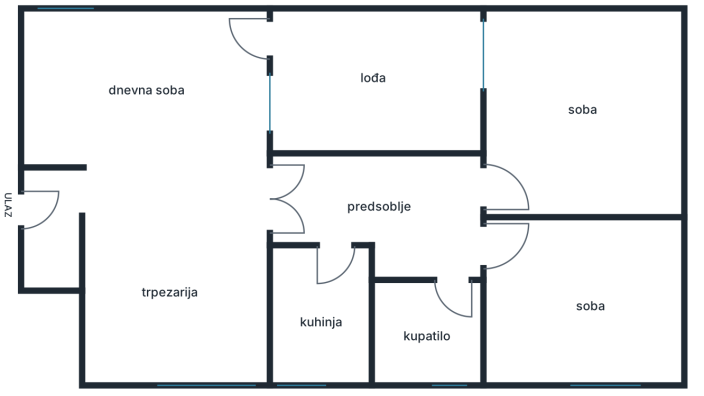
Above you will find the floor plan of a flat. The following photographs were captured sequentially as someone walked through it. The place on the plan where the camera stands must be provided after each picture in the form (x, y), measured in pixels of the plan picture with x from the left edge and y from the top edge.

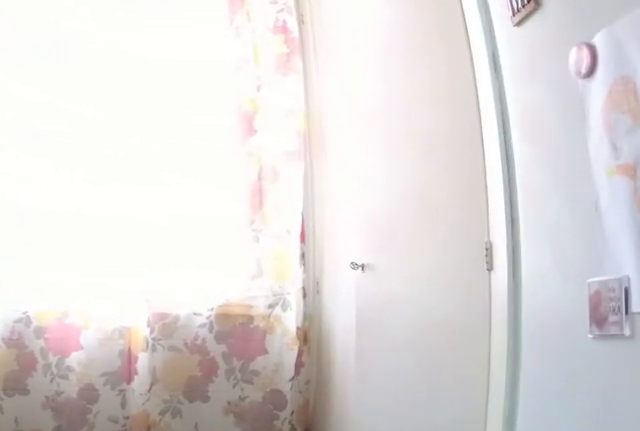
(321, 266)
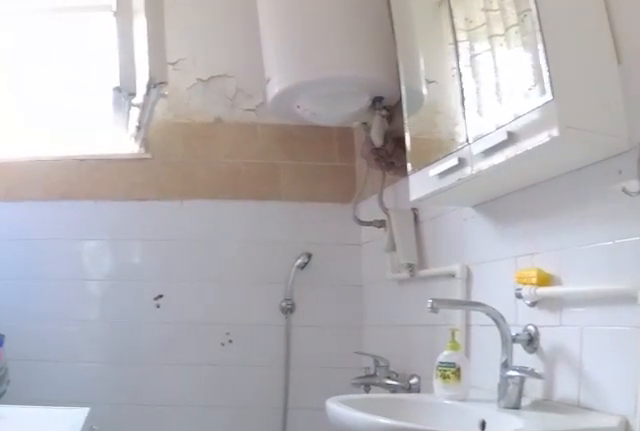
(446, 270)
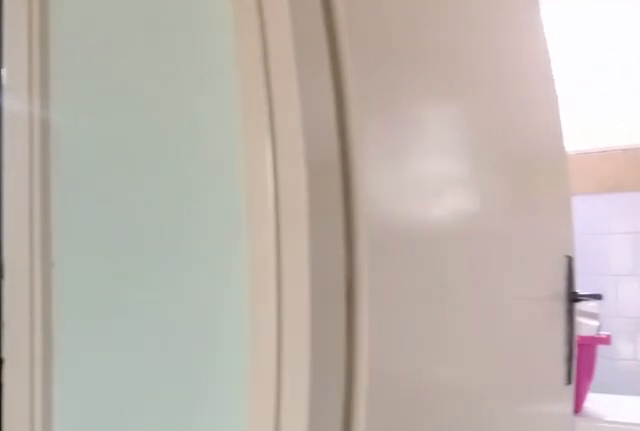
(423, 249)
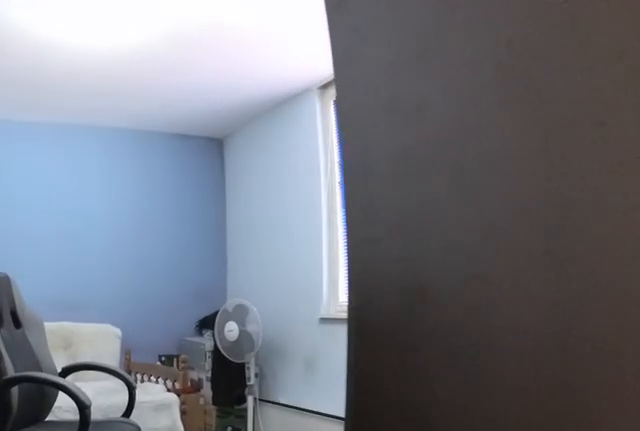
(466, 242)
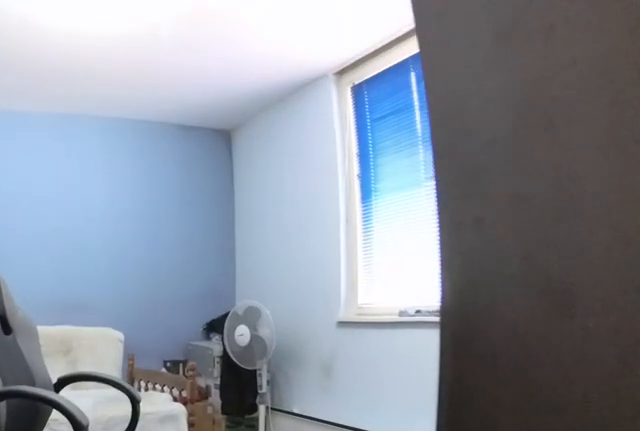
(479, 242)
